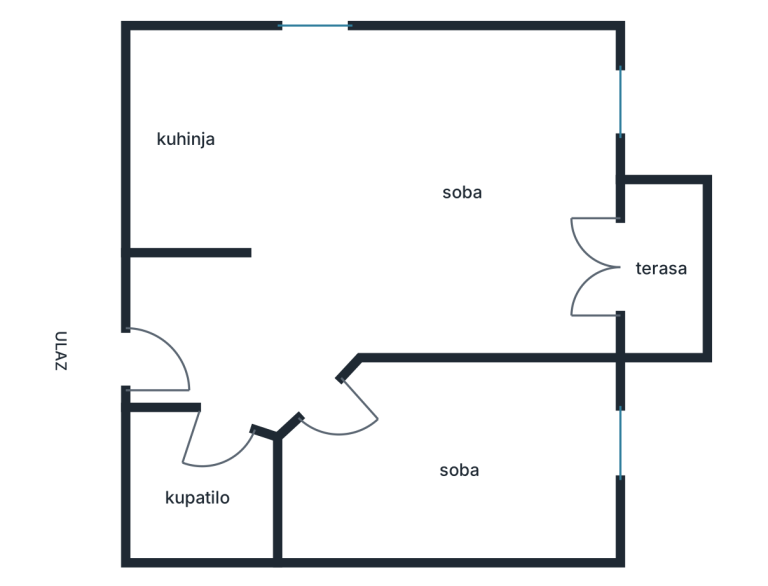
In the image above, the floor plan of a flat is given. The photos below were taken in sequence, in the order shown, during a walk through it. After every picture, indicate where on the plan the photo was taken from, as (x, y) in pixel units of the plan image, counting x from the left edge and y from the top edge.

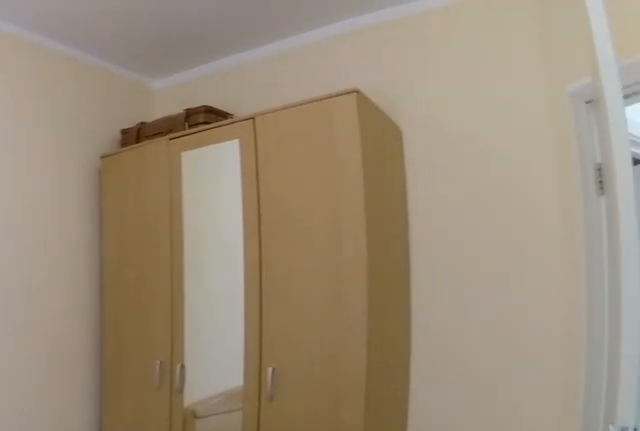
(562, 367)
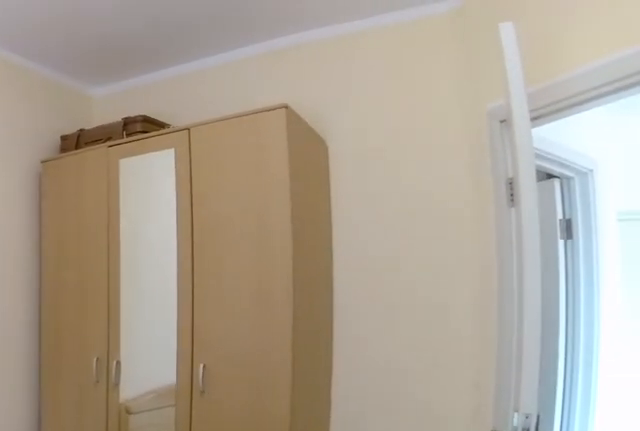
(569, 371)
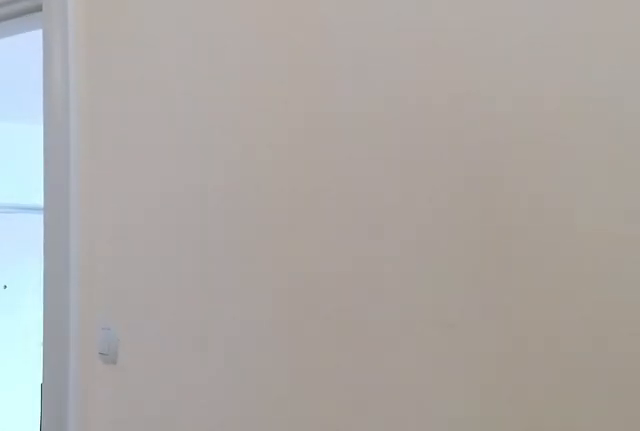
(479, 389)
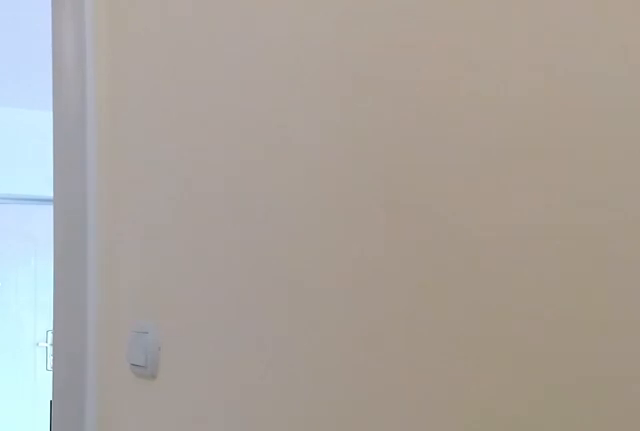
(452, 389)
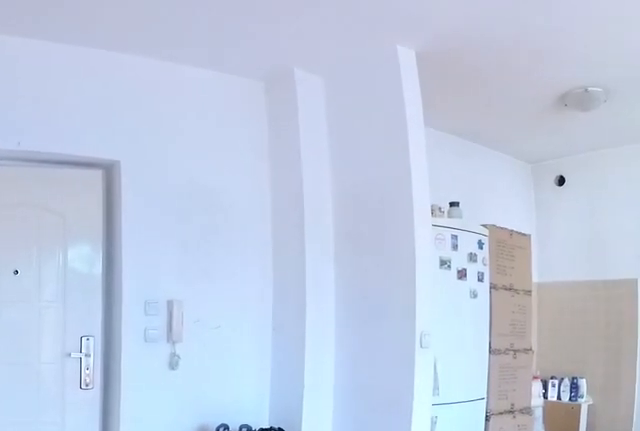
(347, 389)
